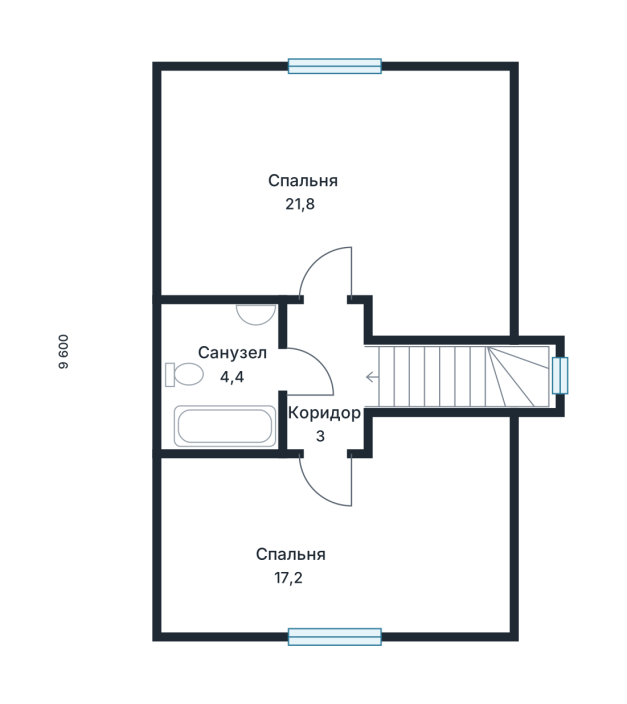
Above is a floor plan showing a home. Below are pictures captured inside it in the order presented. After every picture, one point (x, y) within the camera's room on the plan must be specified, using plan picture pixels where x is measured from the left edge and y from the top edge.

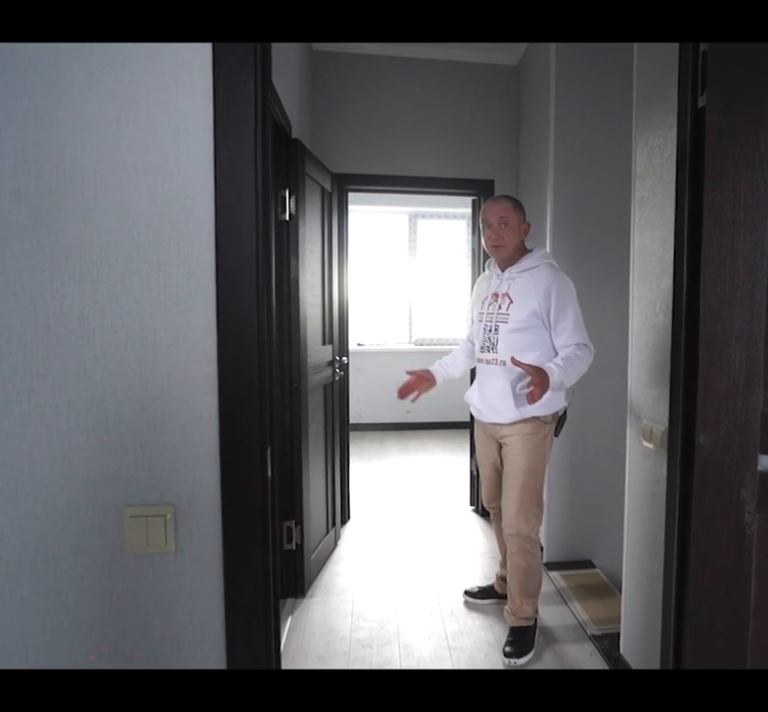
(346, 534)
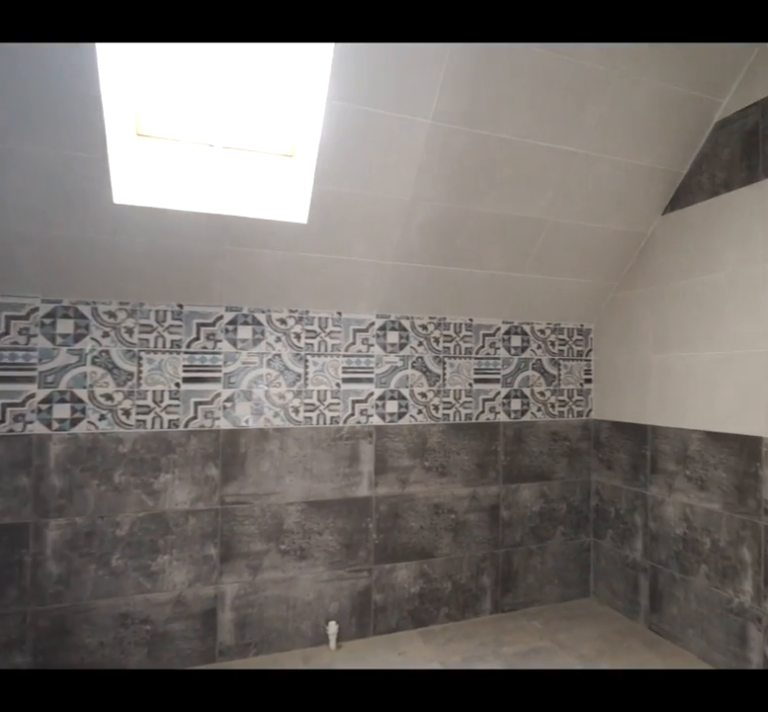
(216, 378)
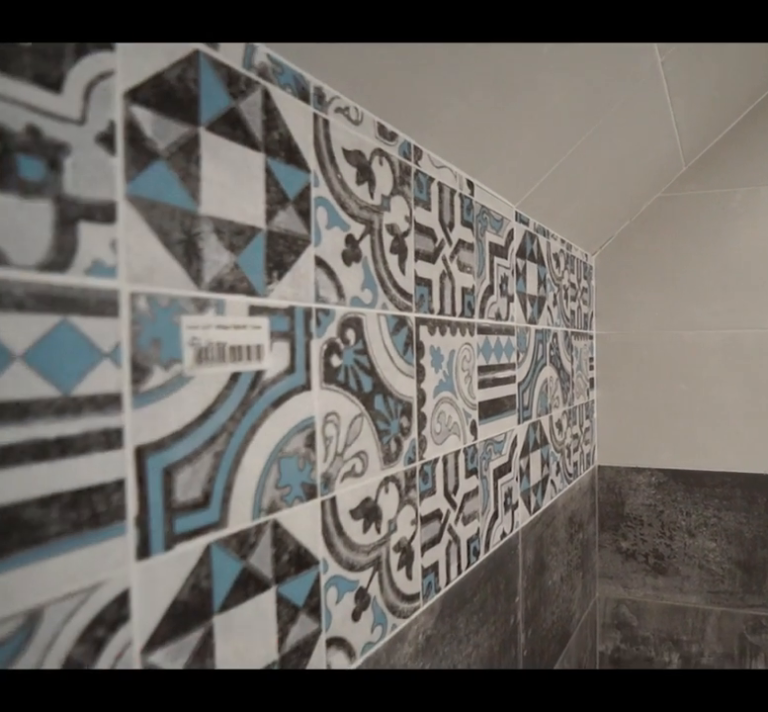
(216, 378)
